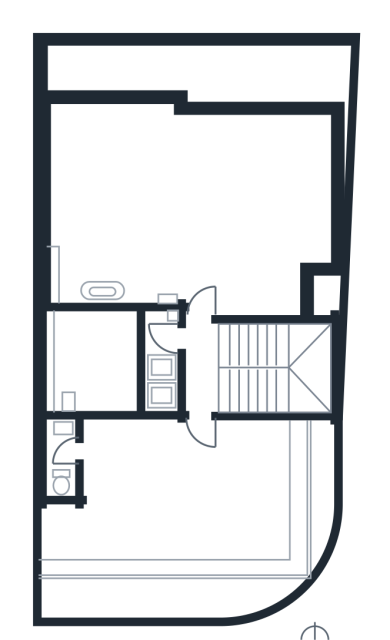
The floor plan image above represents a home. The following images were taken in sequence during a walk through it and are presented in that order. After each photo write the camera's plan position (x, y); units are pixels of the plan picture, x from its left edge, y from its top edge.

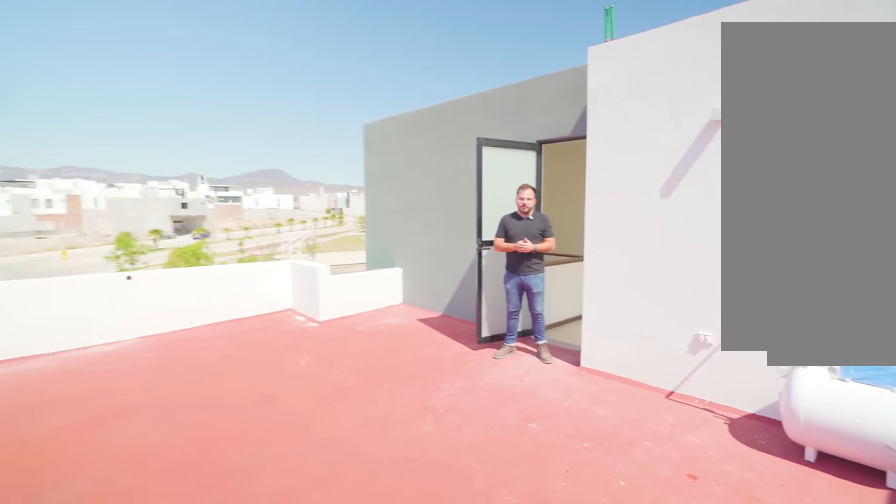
(144, 151)
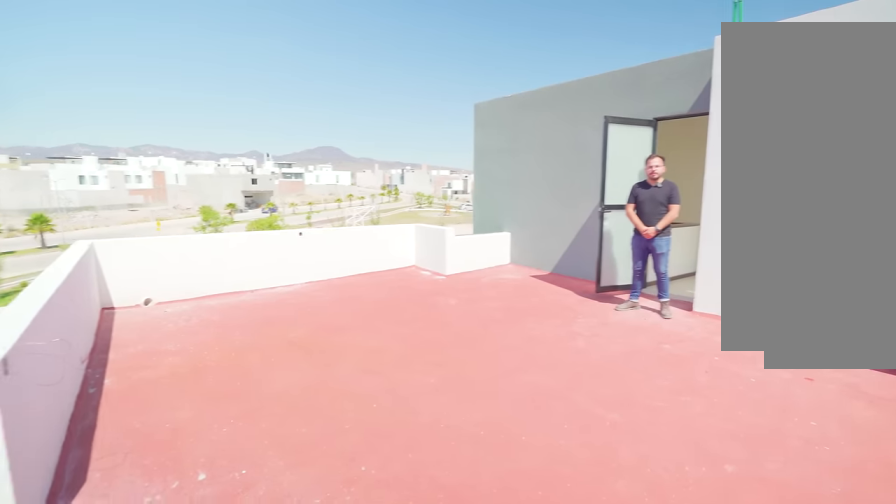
(179, 173)
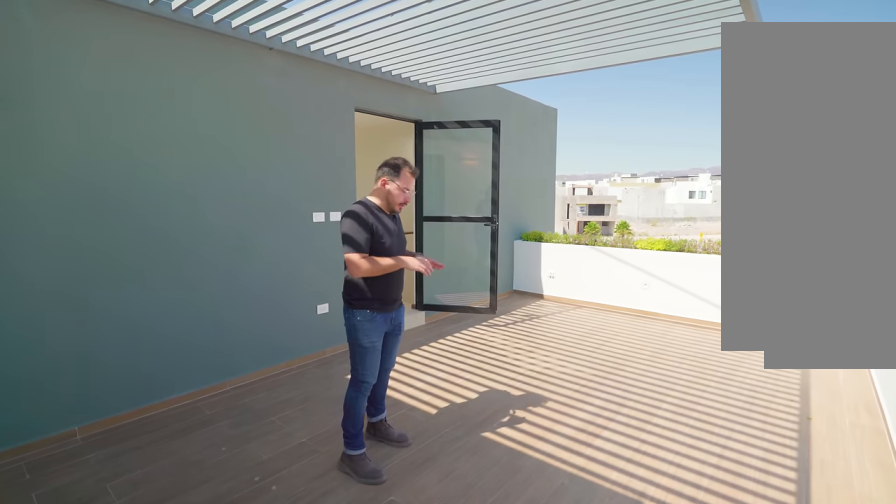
(62, 556)
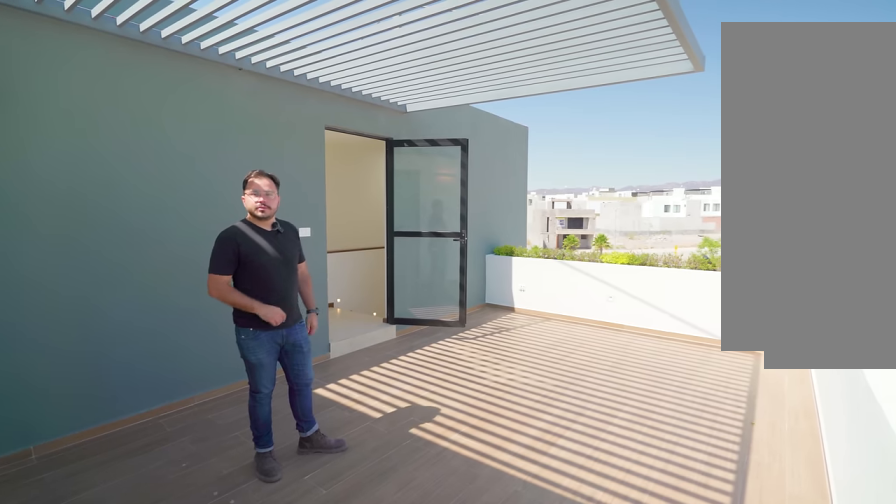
(62, 557)
